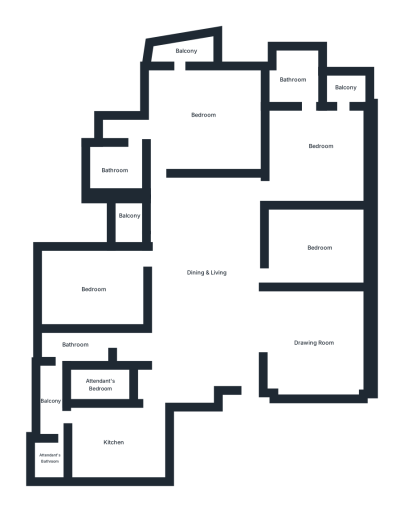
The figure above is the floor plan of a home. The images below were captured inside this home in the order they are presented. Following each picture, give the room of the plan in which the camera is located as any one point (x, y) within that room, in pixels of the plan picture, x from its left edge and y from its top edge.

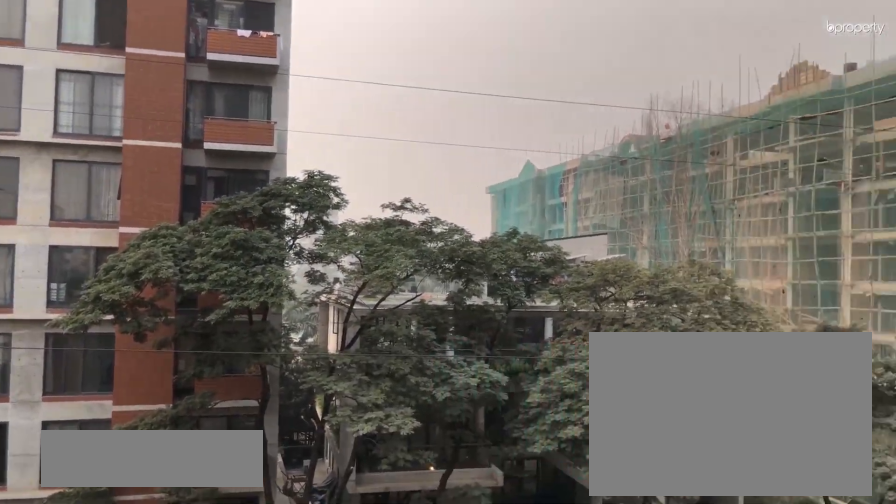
(187, 50)
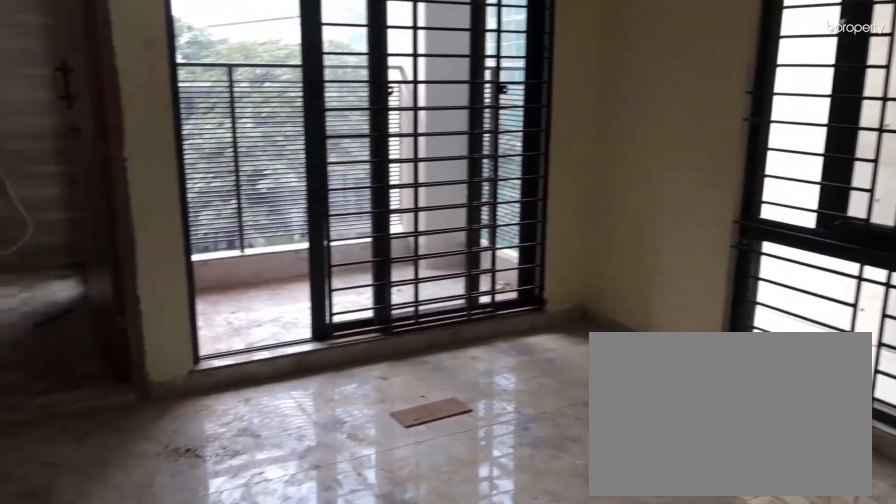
(313, 152)
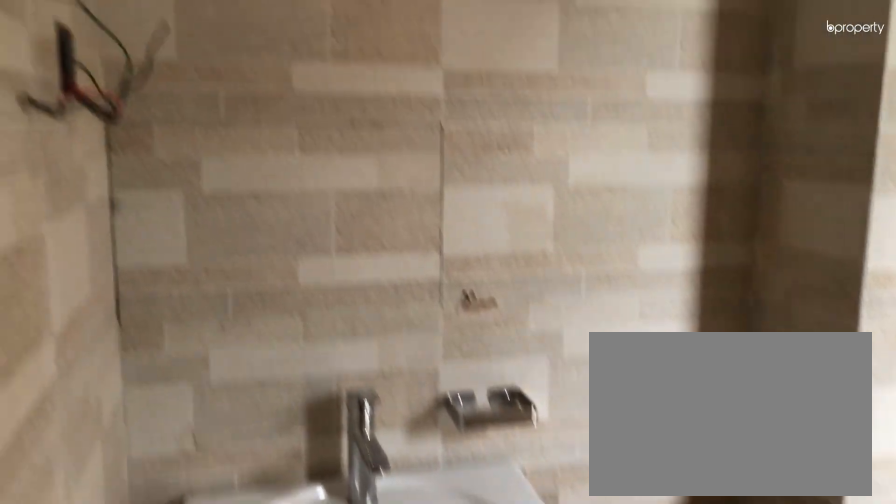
(294, 80)
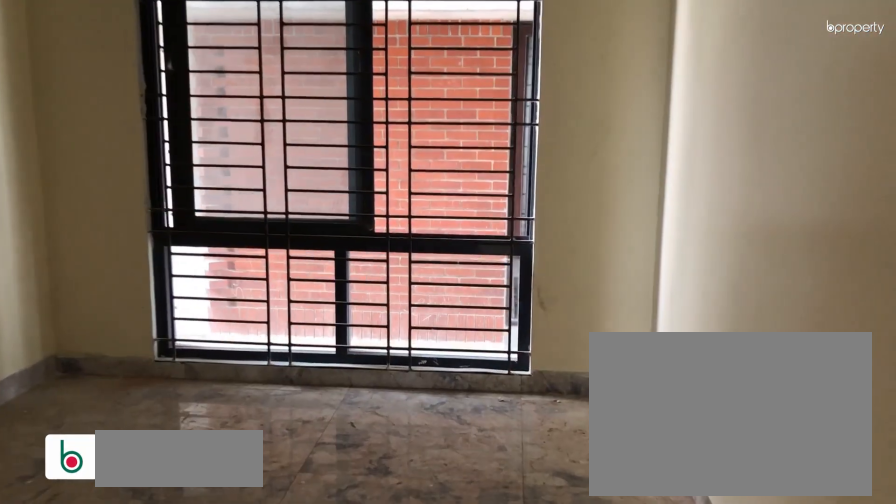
(313, 245)
